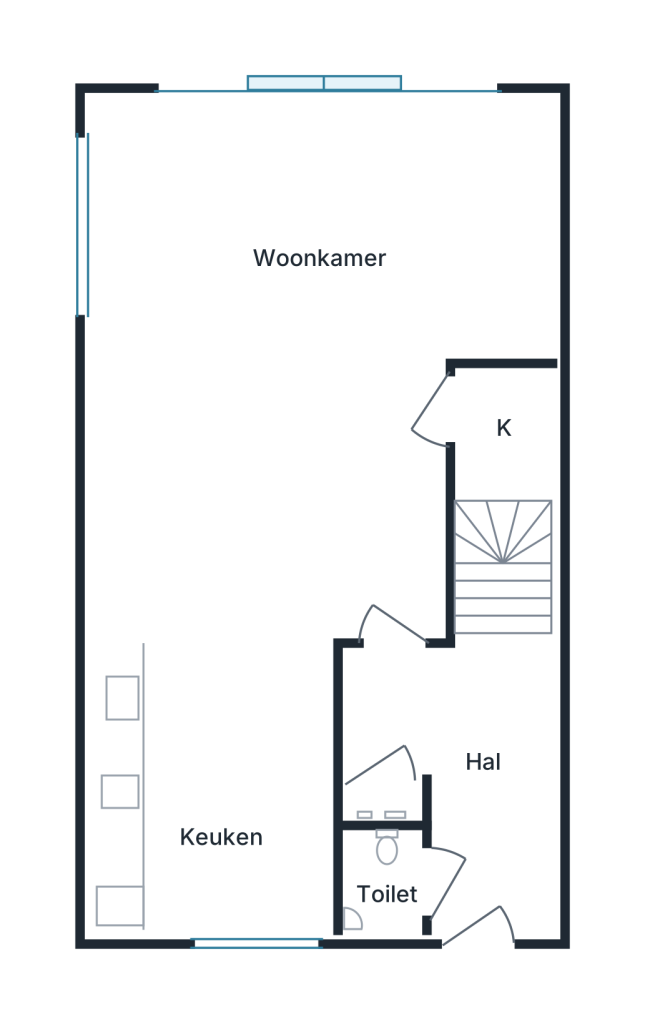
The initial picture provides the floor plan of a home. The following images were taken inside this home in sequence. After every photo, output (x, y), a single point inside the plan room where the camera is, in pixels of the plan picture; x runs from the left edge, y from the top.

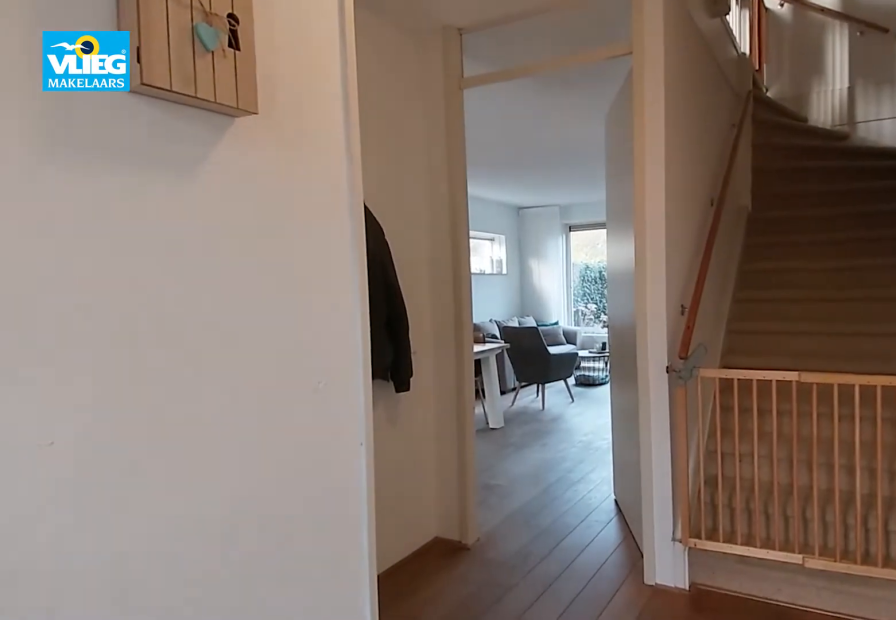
(464, 767)
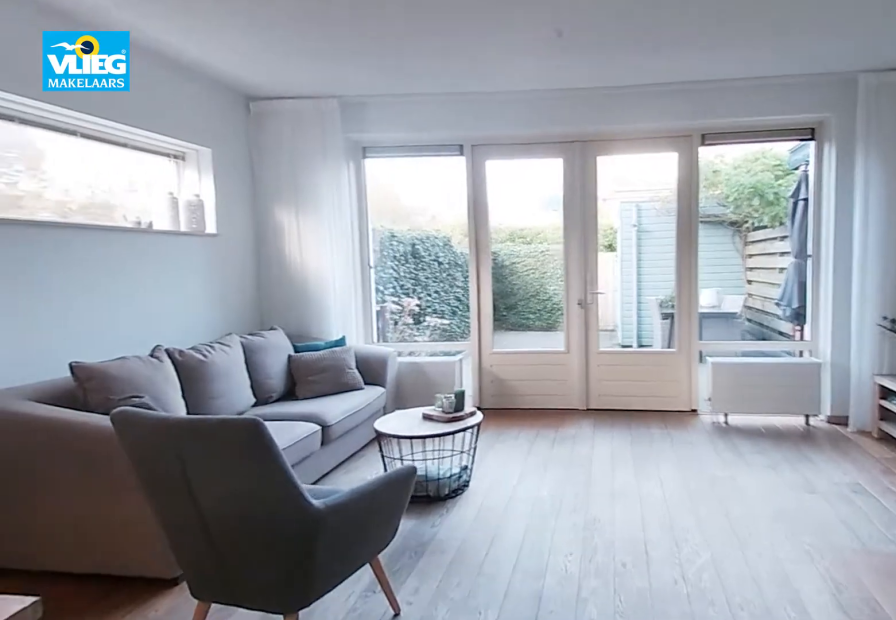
(290, 341)
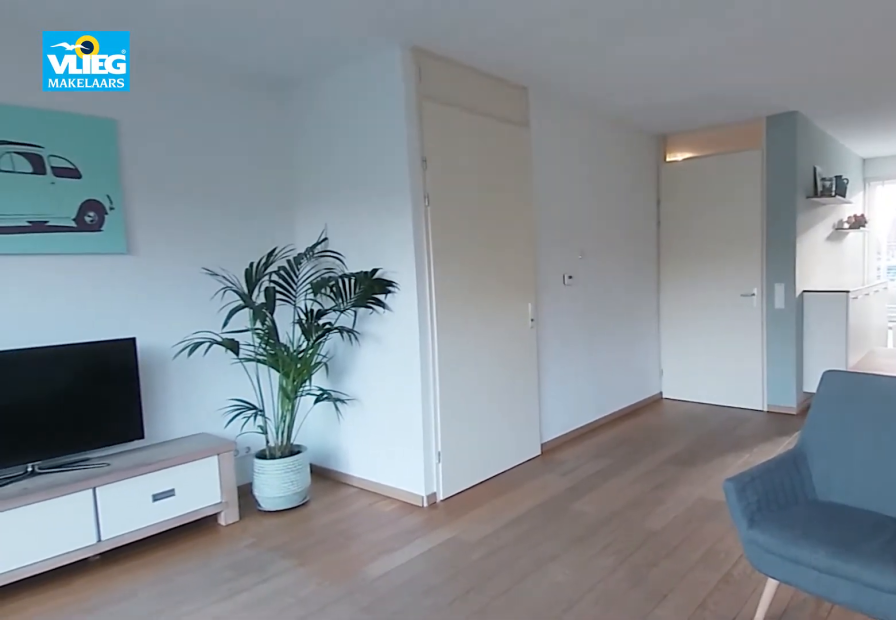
(290, 341)
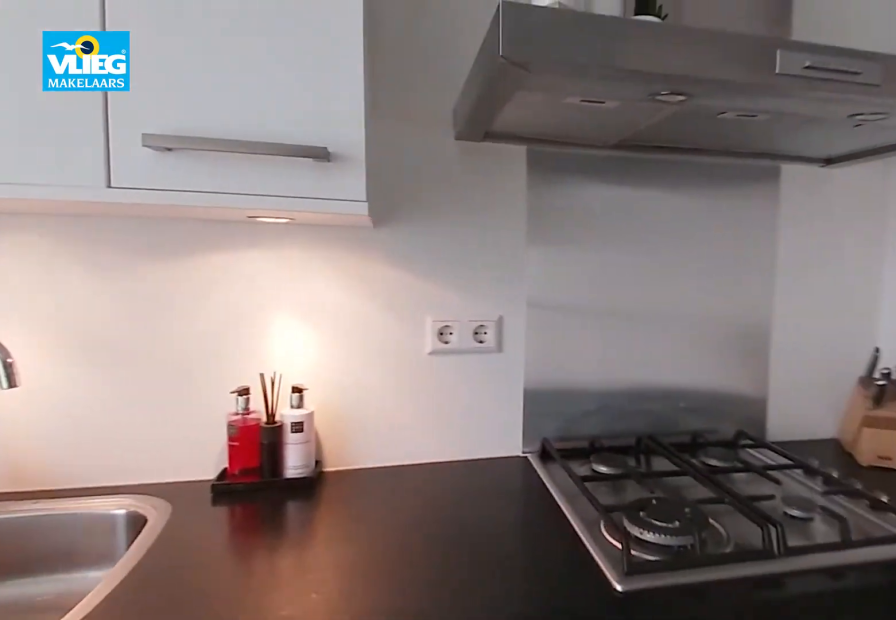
(214, 786)
